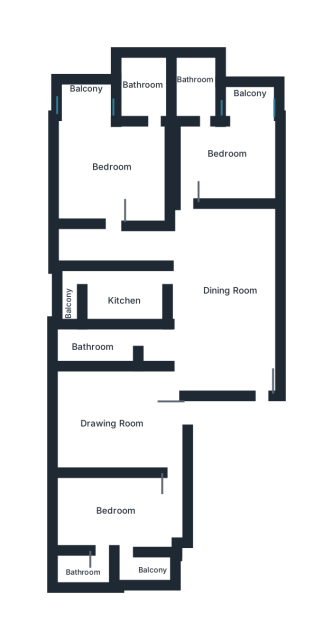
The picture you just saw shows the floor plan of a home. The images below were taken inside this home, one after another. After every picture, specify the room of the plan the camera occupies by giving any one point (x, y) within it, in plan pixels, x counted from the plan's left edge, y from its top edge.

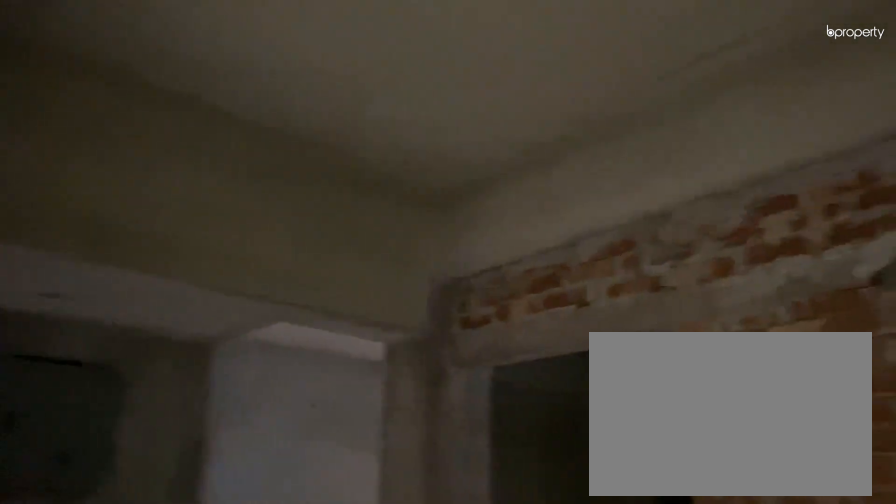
(229, 290)
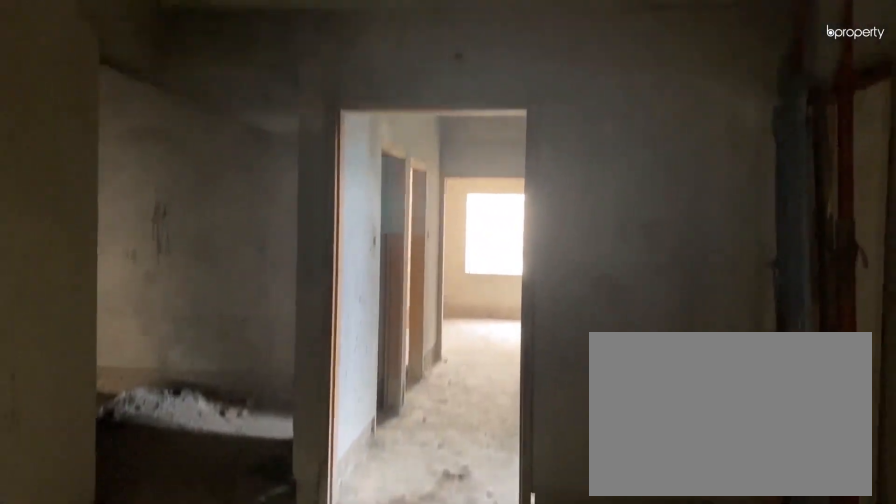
(108, 419)
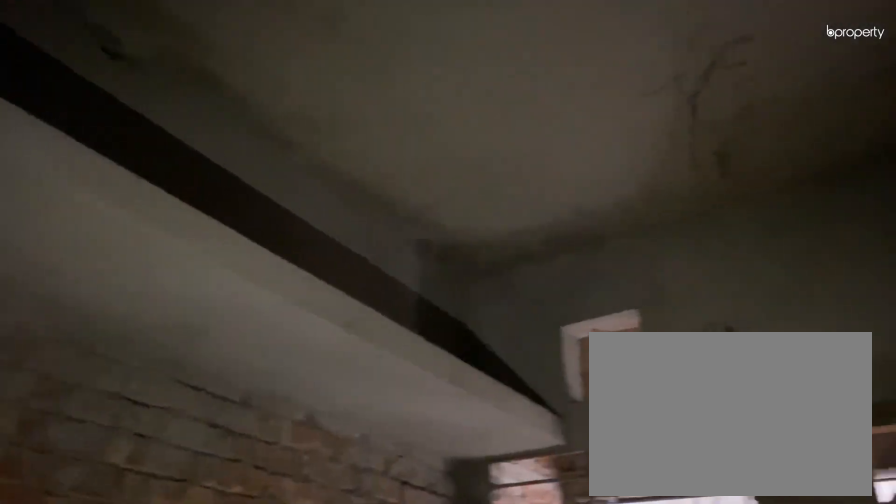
(129, 298)
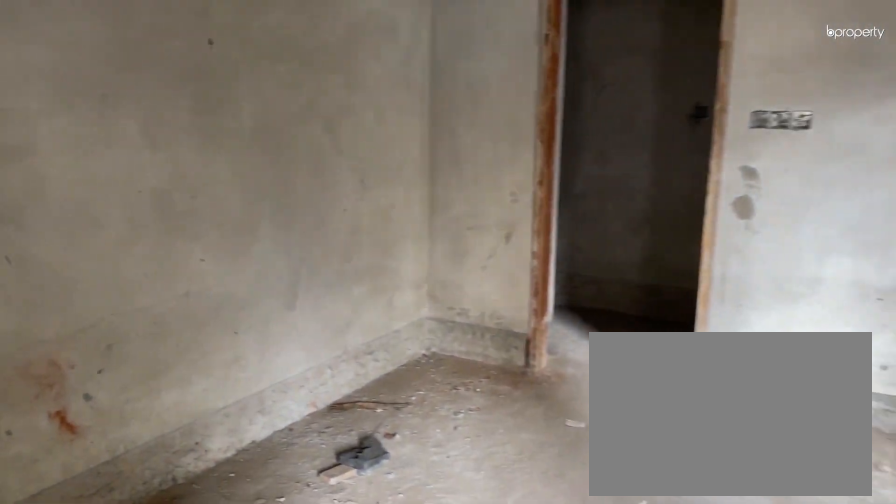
(108, 172)
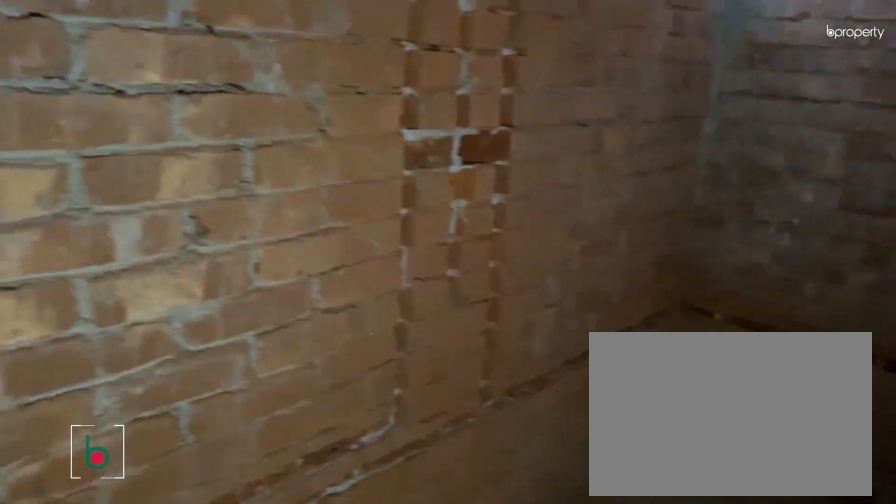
(140, 84)
